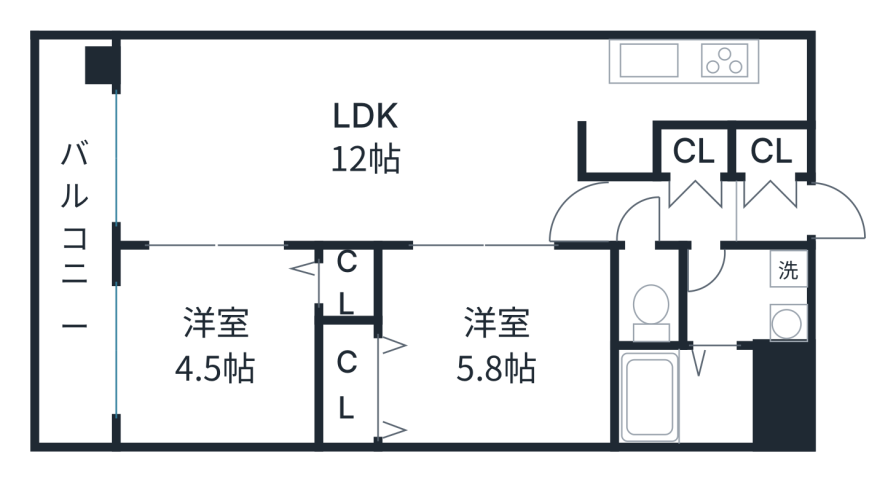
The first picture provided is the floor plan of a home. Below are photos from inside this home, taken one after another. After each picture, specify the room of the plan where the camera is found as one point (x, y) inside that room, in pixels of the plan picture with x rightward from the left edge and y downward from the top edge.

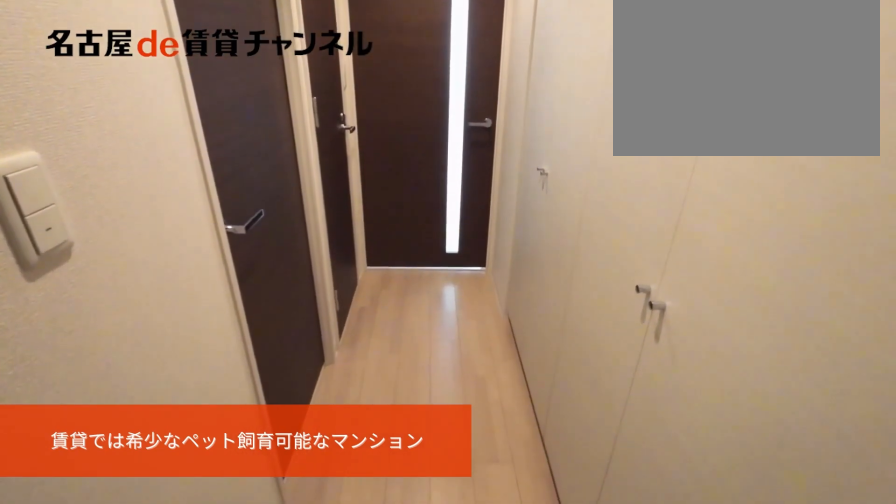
(732, 184)
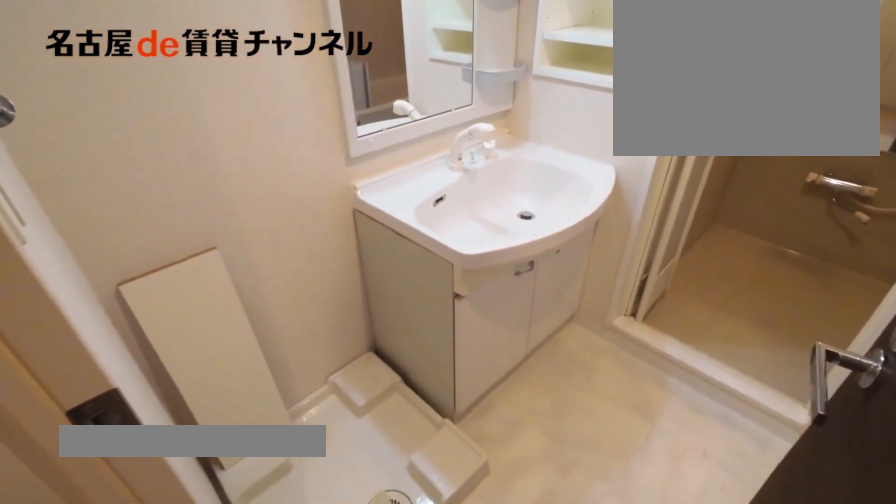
(747, 296)
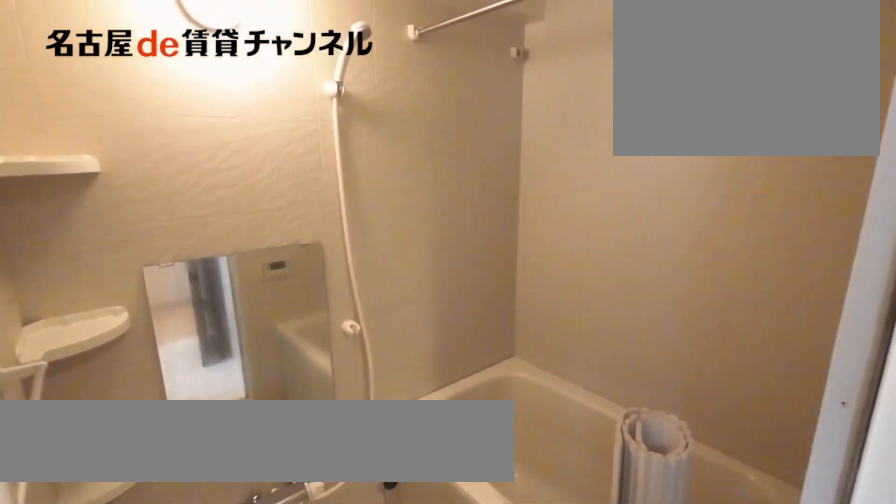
(682, 394)
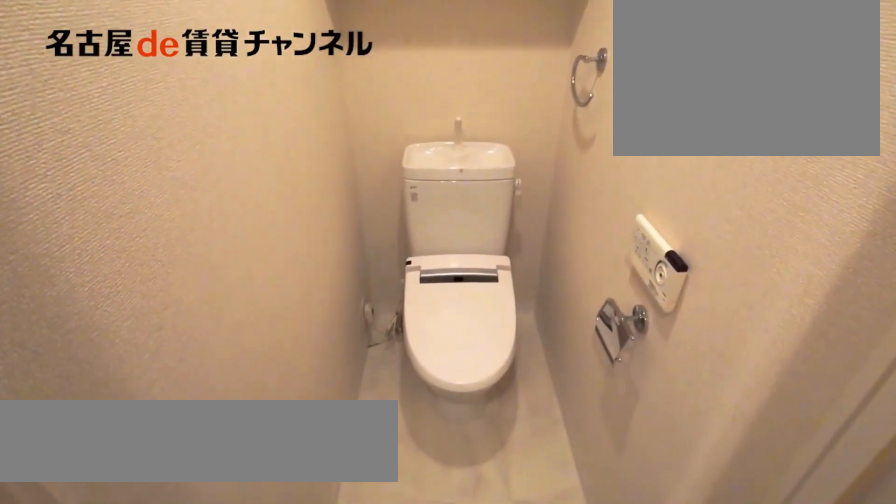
(648, 295)
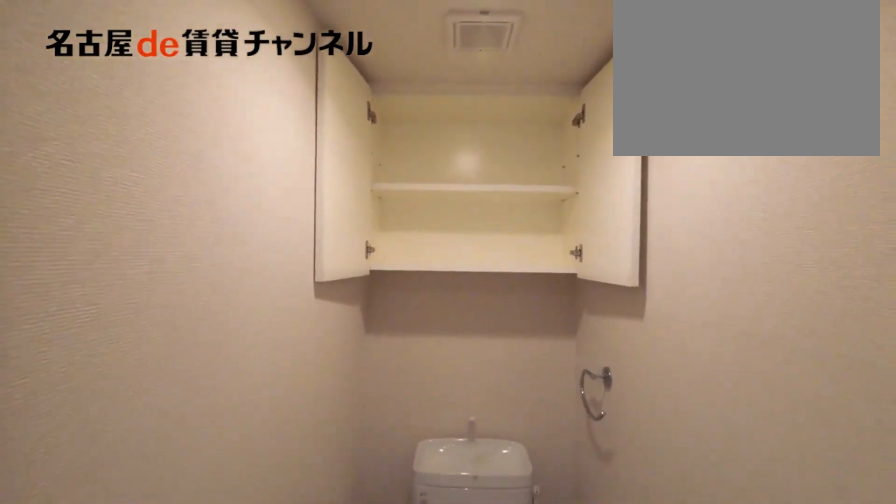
(648, 295)
